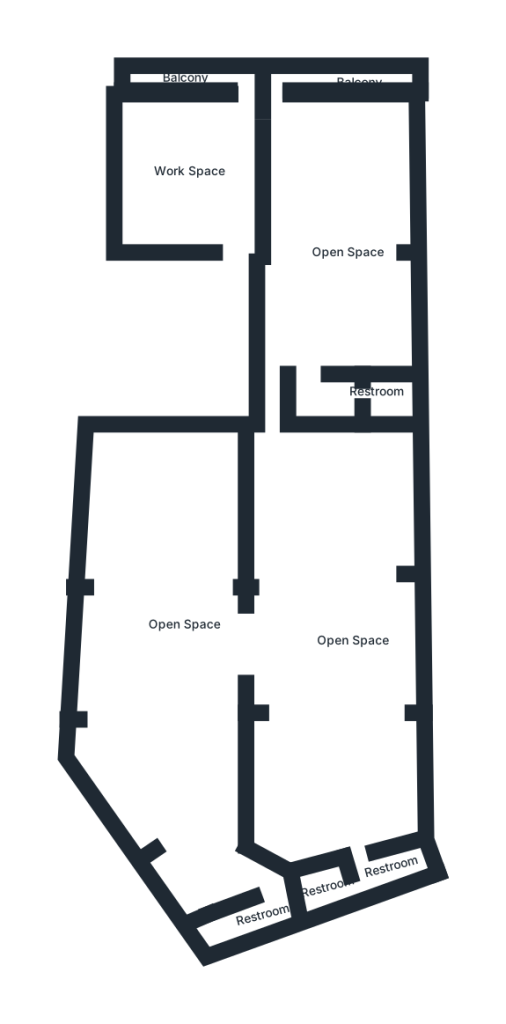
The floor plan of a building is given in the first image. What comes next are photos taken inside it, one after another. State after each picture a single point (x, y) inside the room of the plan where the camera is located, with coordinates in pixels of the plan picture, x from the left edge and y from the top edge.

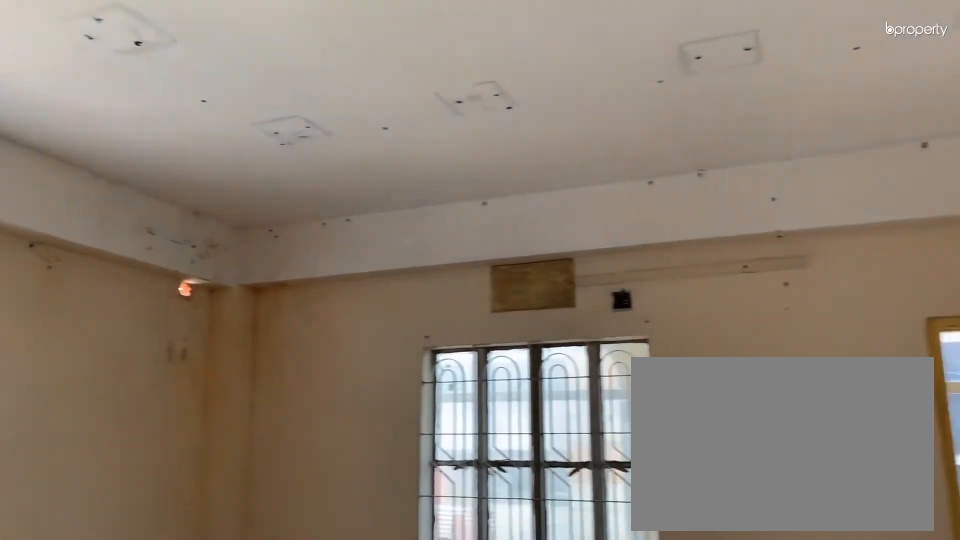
(202, 156)
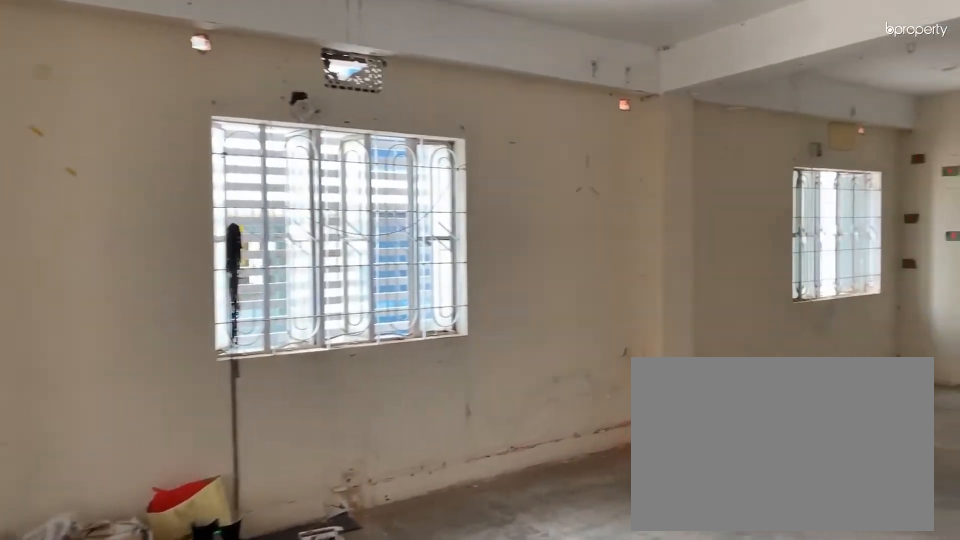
(349, 247)
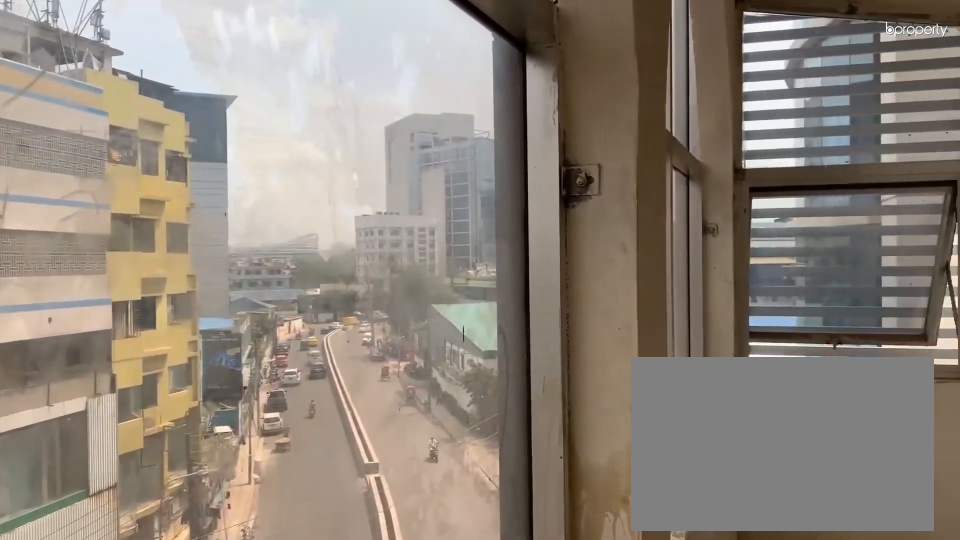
(317, 77)
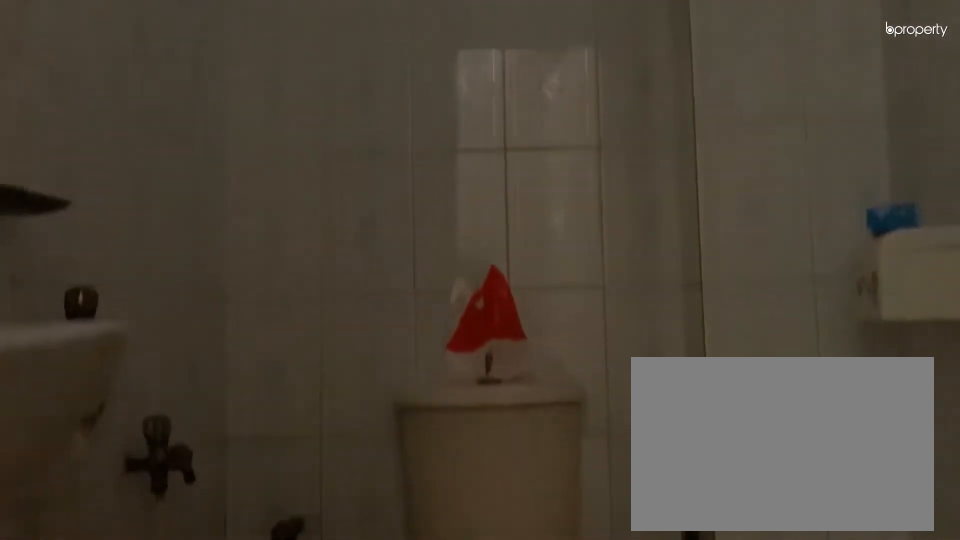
(384, 391)
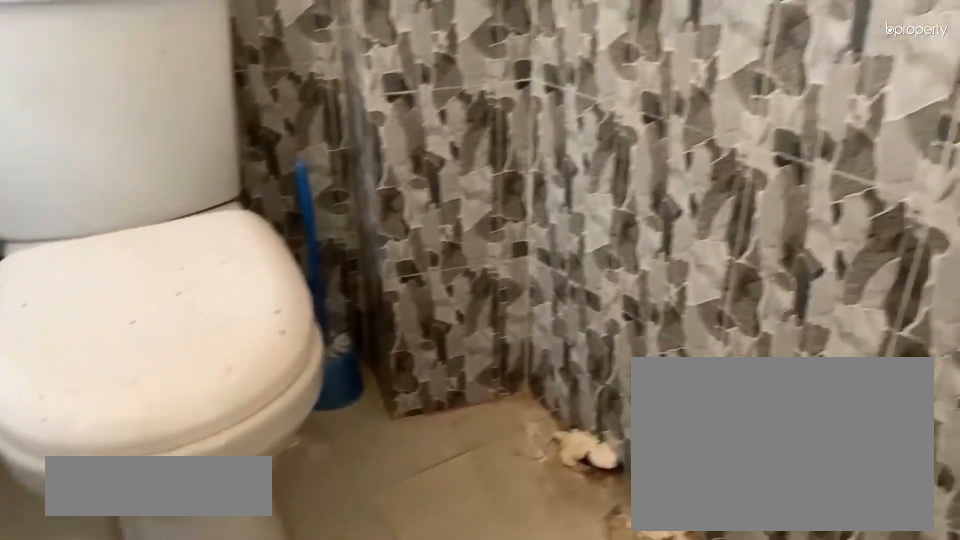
(390, 876)
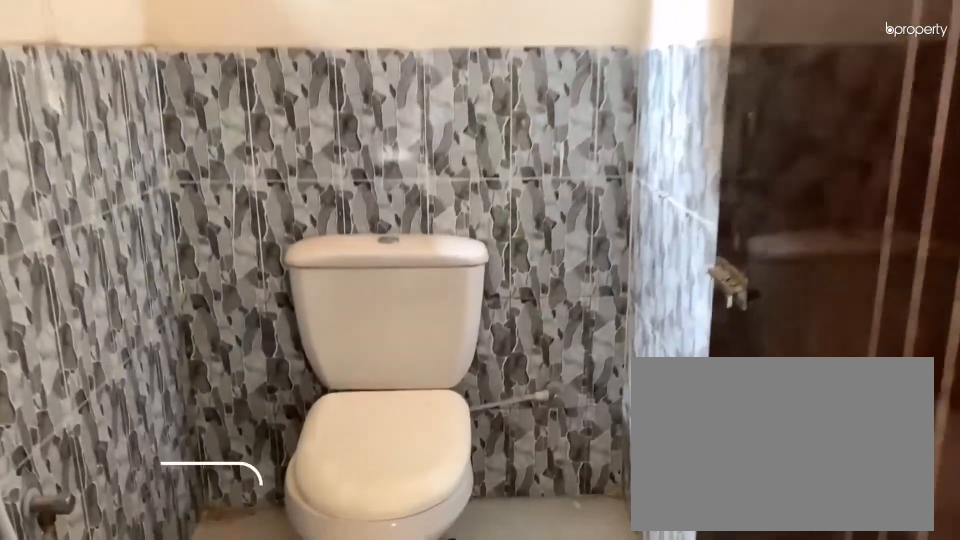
(333, 885)
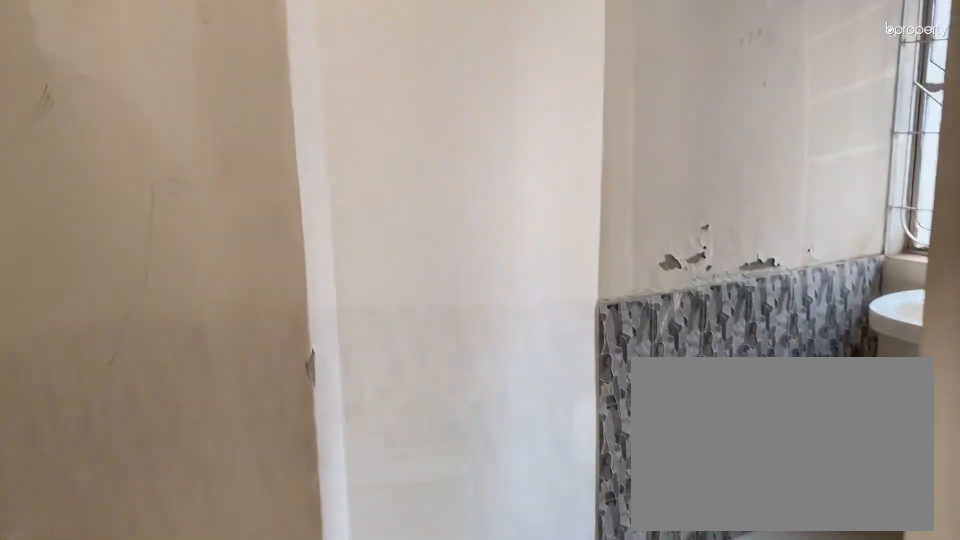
(246, 917)
